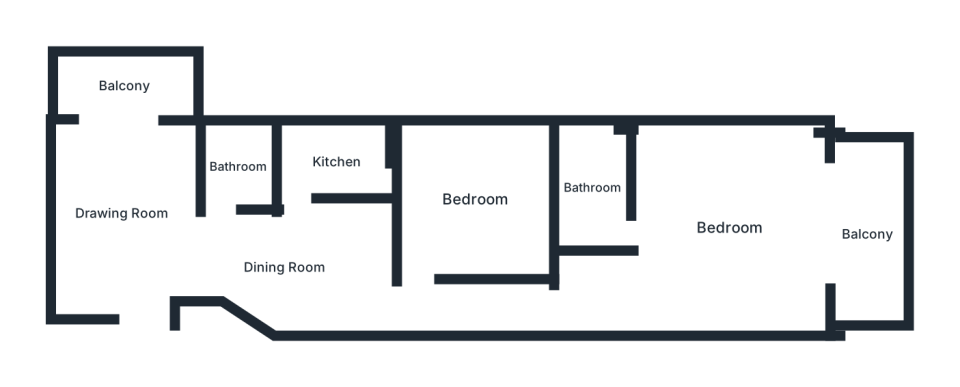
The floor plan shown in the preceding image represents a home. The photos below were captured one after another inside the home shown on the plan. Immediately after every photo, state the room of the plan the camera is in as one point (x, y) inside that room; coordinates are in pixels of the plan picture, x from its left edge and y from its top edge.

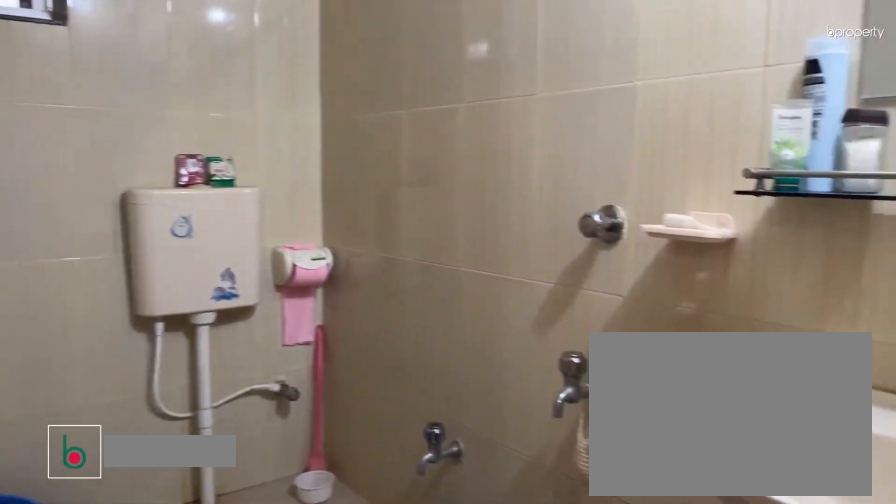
(236, 166)
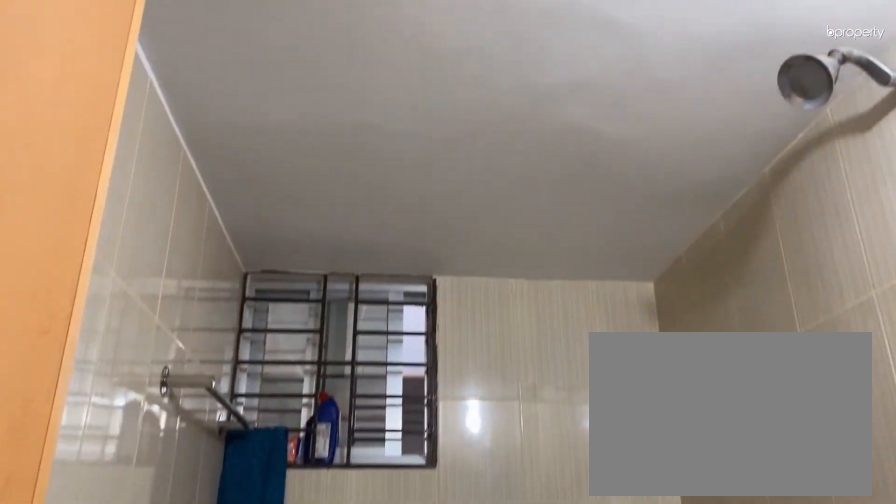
(236, 166)
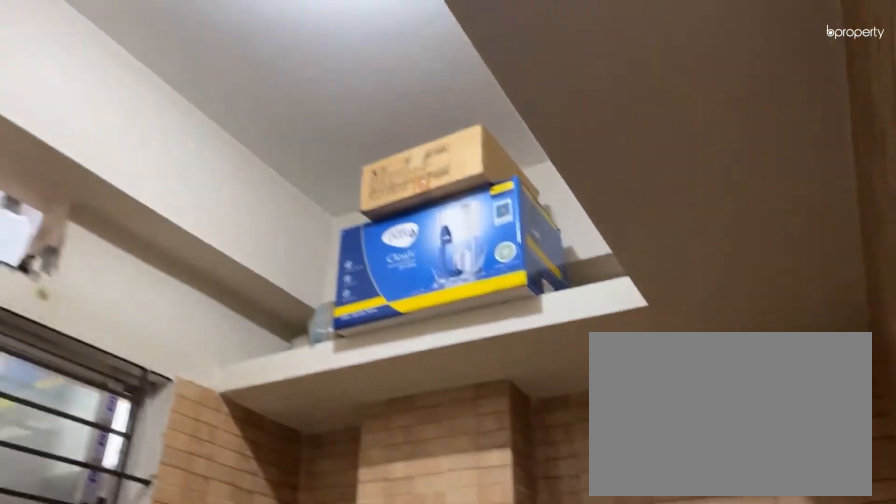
(338, 157)
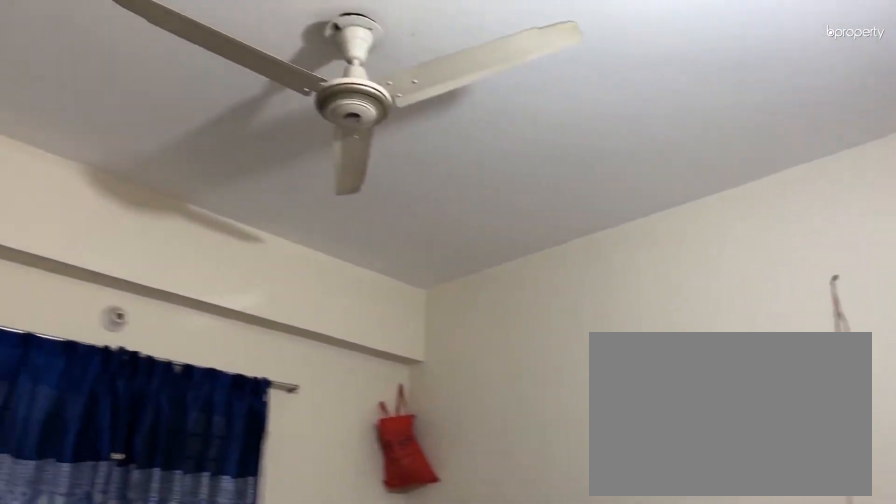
(473, 199)
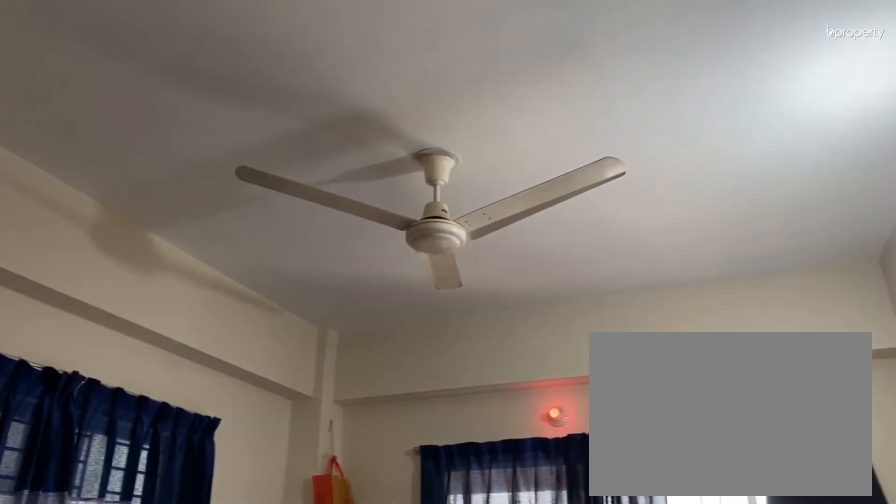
(730, 226)
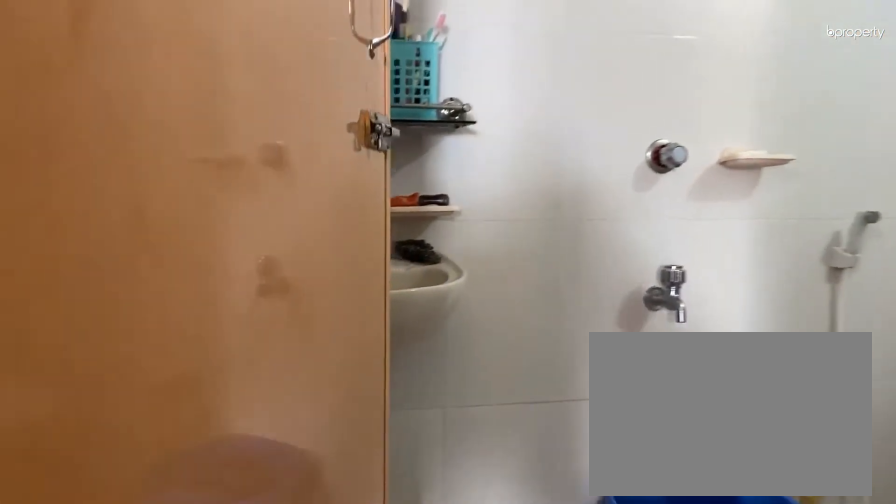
(591, 189)
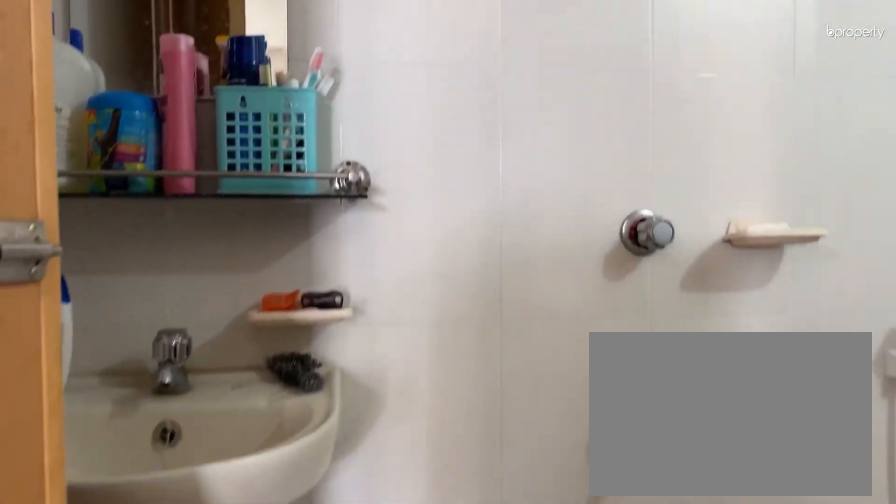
(591, 189)
